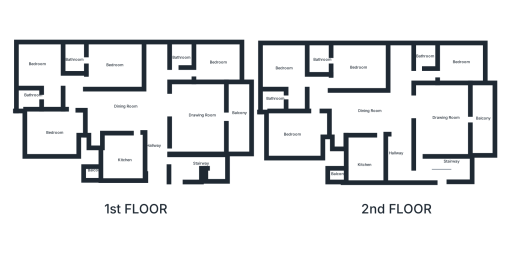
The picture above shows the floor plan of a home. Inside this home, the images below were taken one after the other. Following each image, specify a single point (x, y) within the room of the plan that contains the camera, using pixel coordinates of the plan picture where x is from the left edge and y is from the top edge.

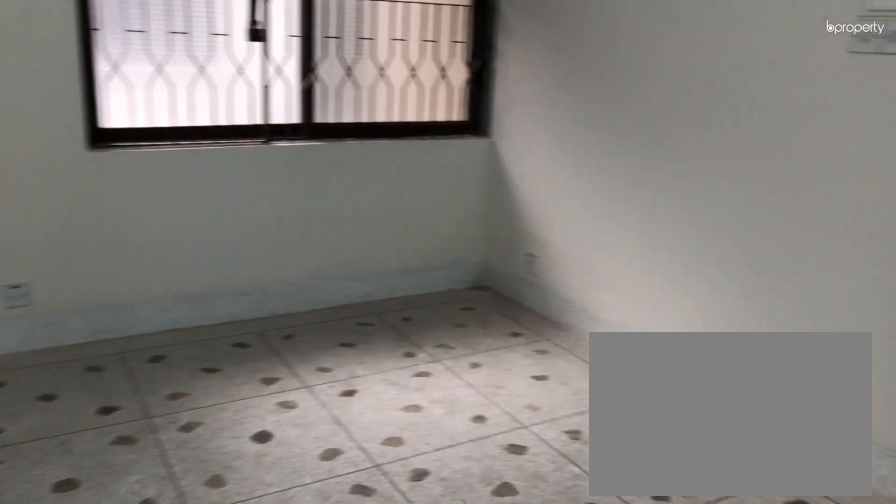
(302, 129)
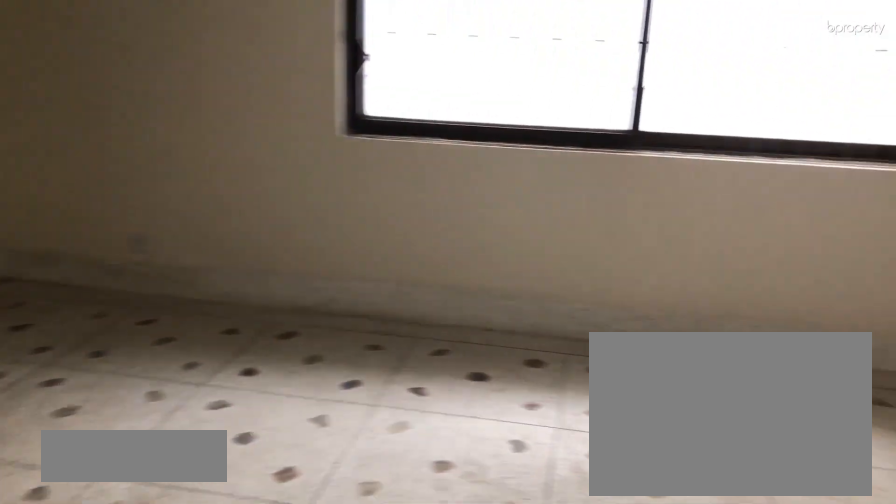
(286, 68)
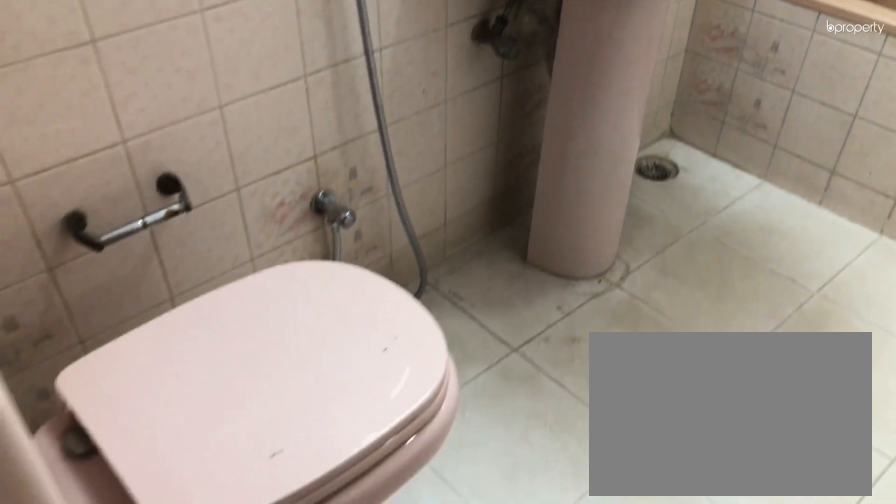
(275, 97)
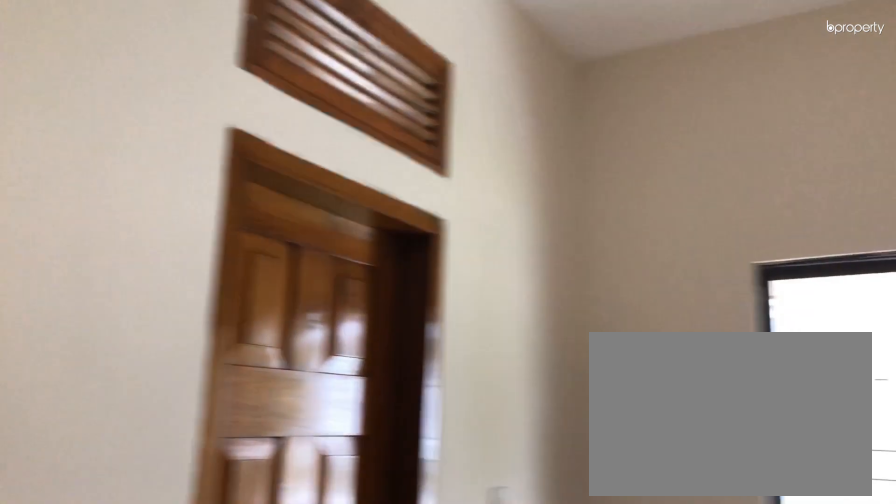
(351, 65)
